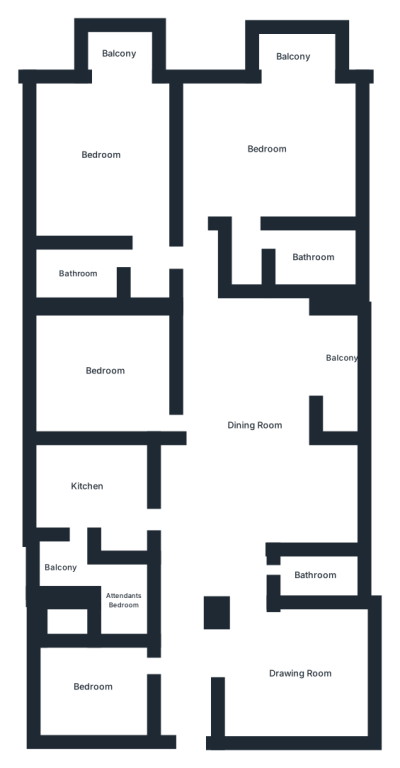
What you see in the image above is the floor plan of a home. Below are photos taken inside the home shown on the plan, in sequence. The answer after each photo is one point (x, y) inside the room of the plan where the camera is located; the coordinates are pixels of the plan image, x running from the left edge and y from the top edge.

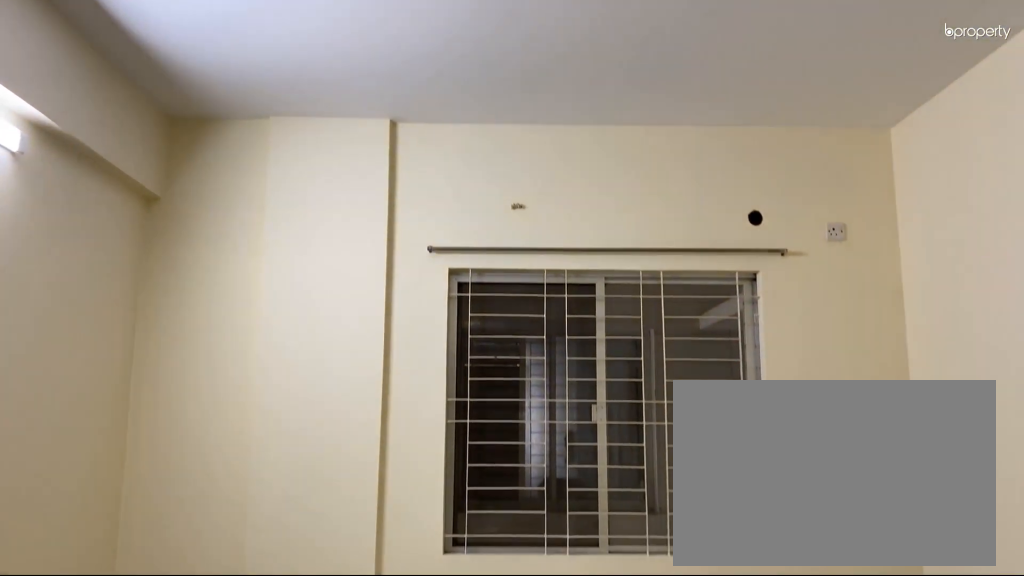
(297, 671)
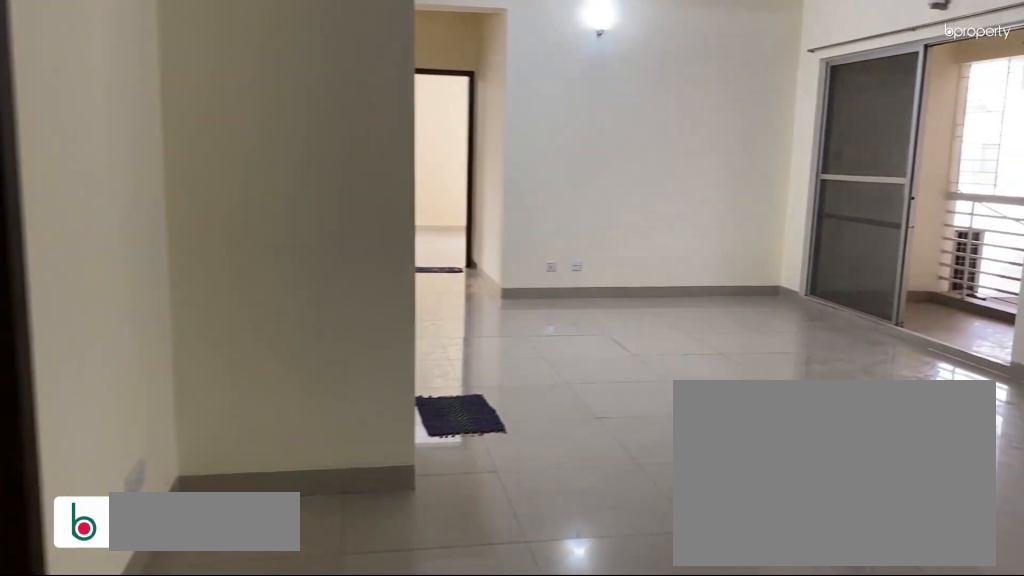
(253, 426)
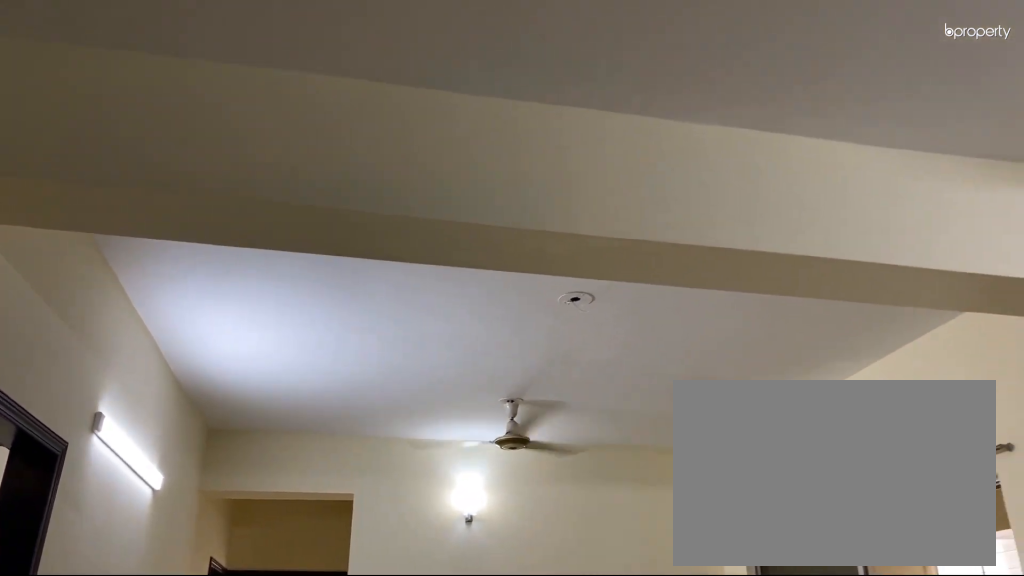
(253, 426)
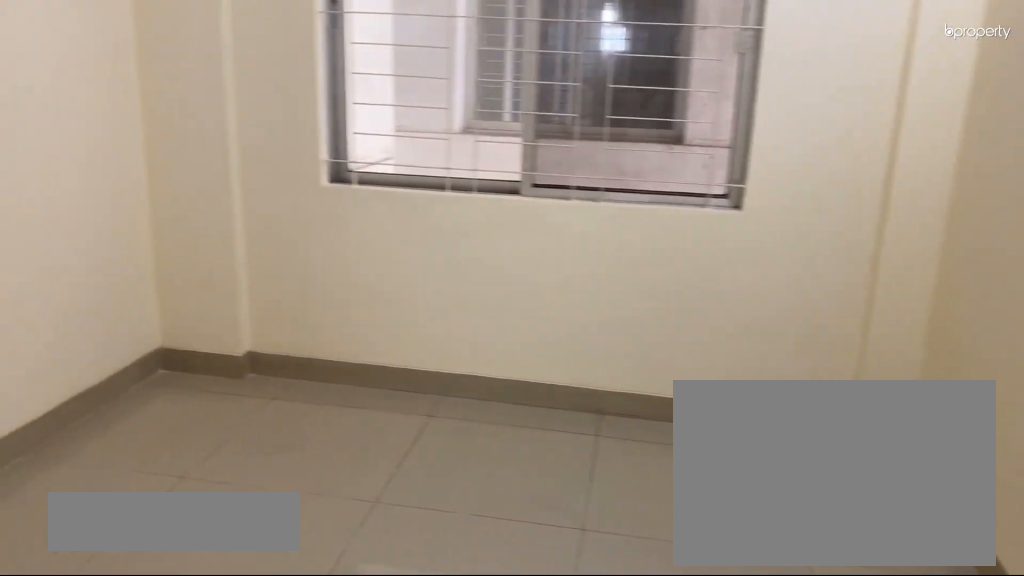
(92, 685)
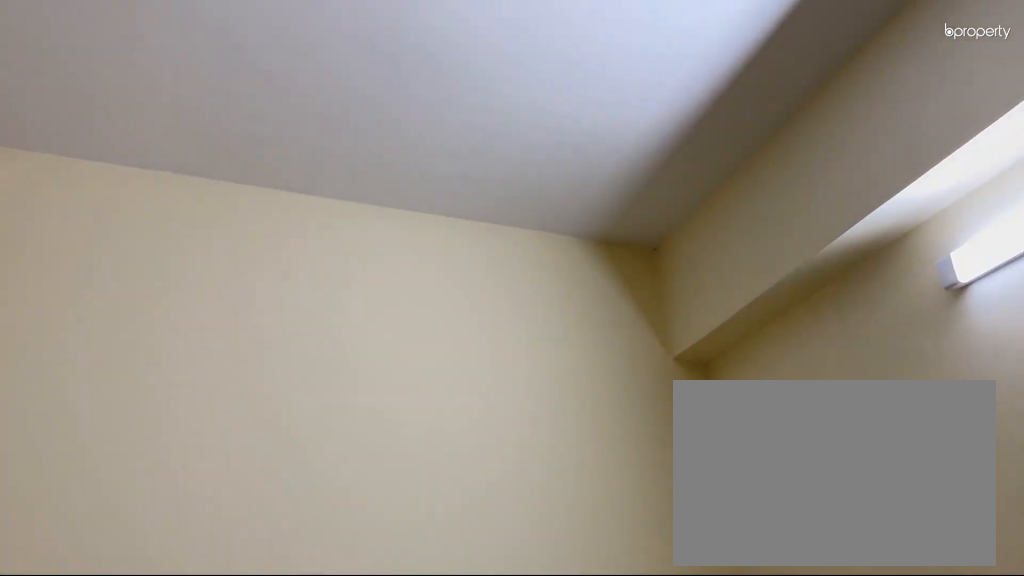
(105, 371)
